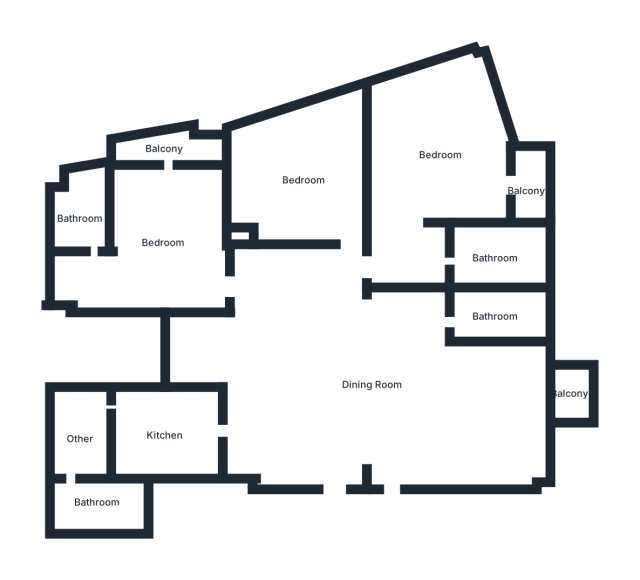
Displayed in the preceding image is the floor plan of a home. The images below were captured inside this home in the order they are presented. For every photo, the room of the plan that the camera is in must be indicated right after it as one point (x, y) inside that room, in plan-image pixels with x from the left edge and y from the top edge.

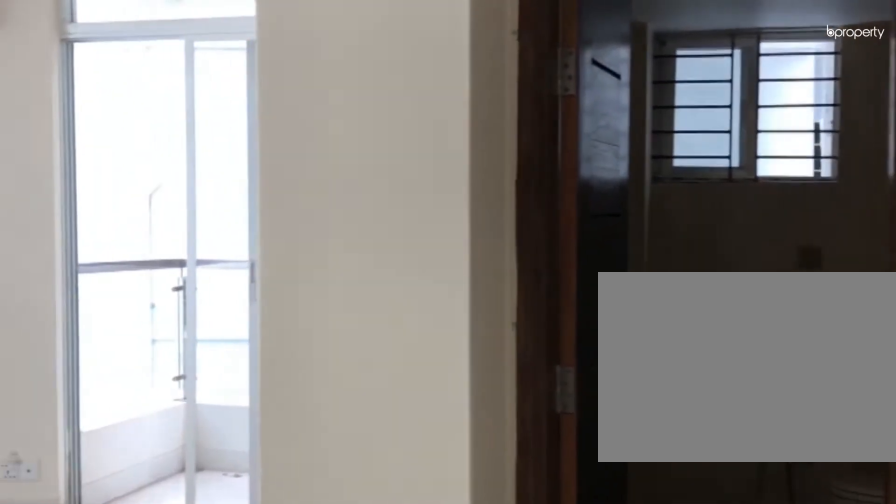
(396, 263)
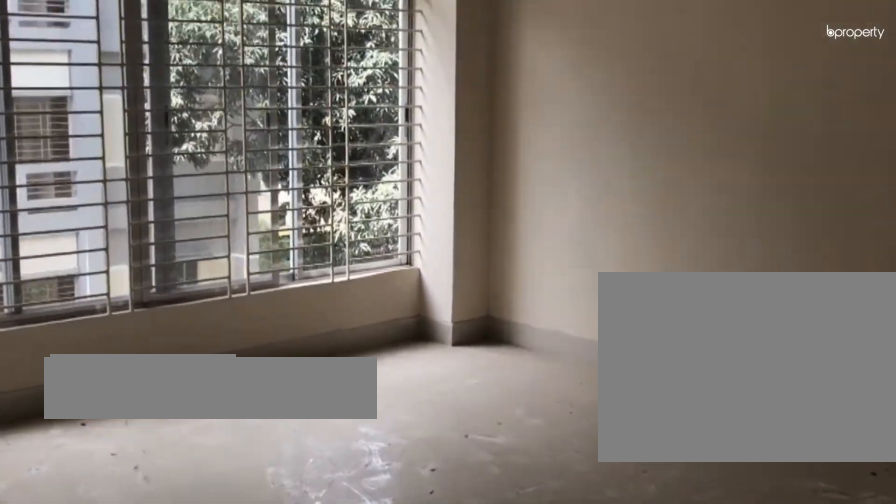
(439, 153)
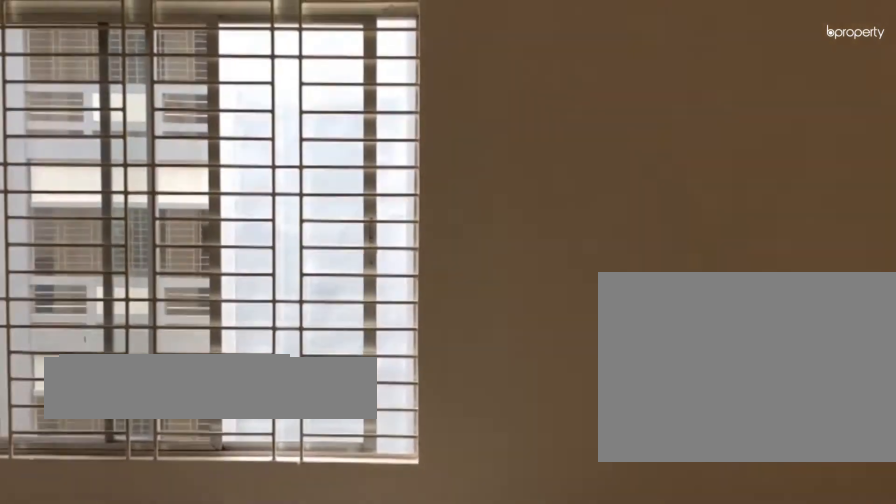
(303, 180)
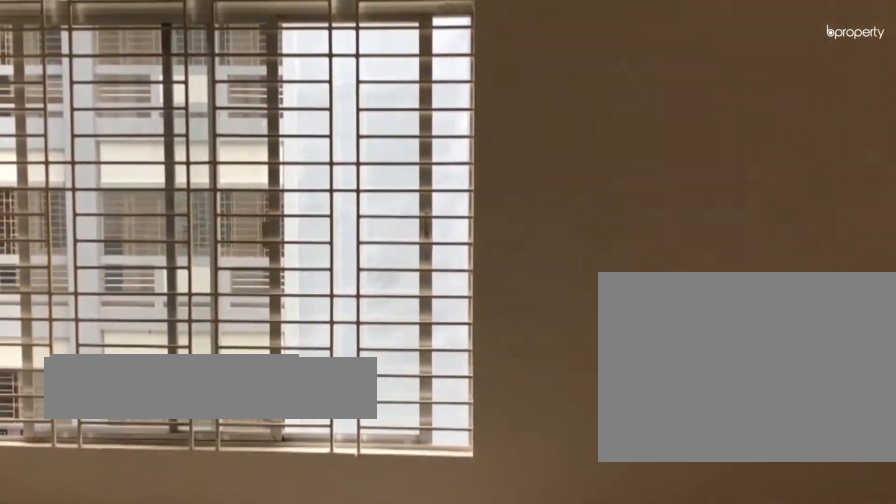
(303, 180)
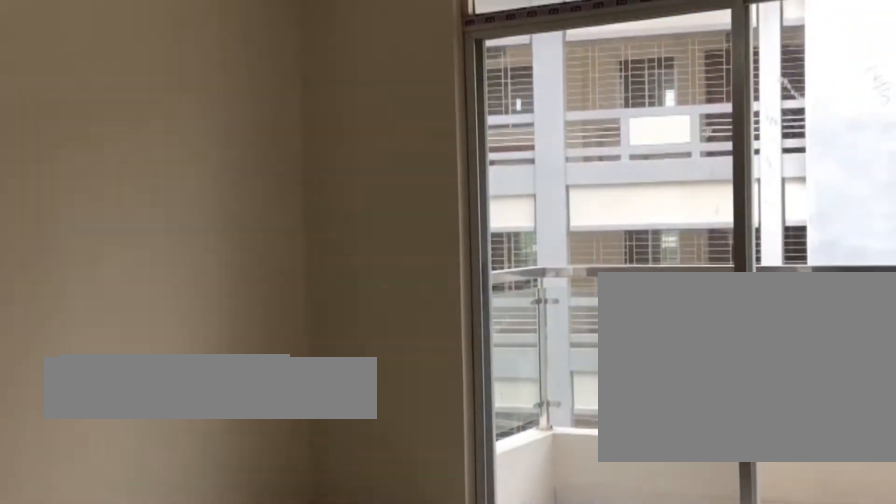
(162, 243)
